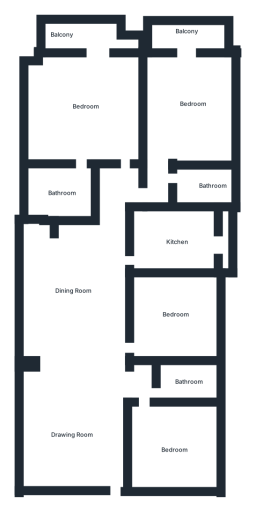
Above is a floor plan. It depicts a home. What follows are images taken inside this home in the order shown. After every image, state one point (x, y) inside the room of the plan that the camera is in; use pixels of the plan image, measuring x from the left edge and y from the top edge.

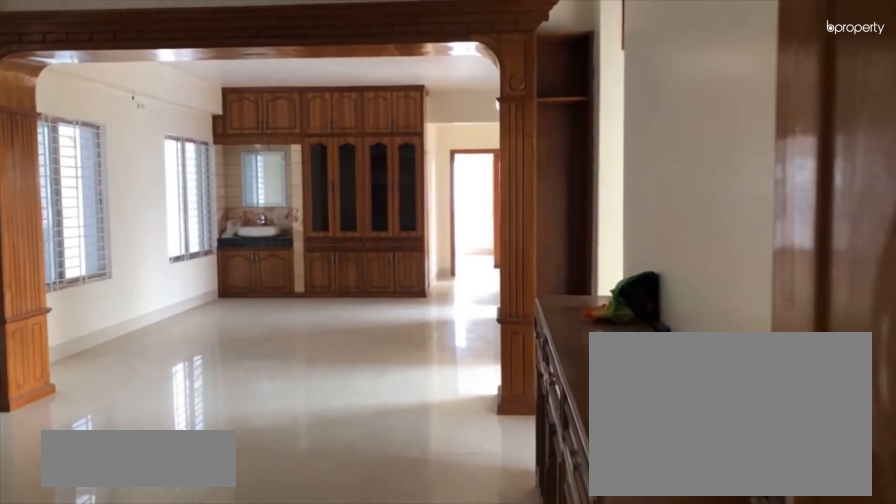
(95, 438)
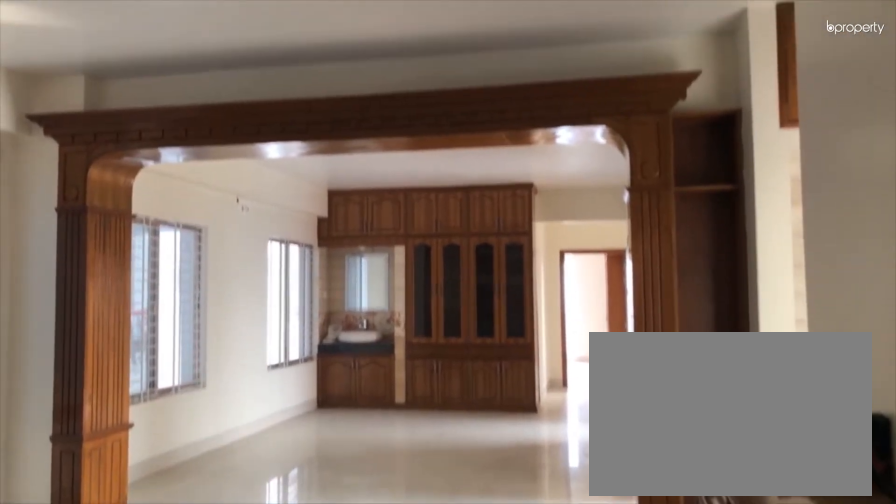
(75, 423)
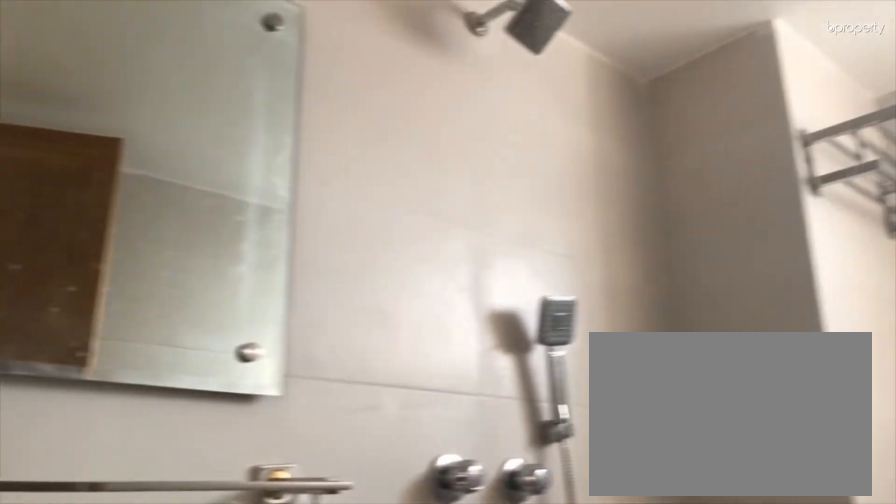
(185, 379)
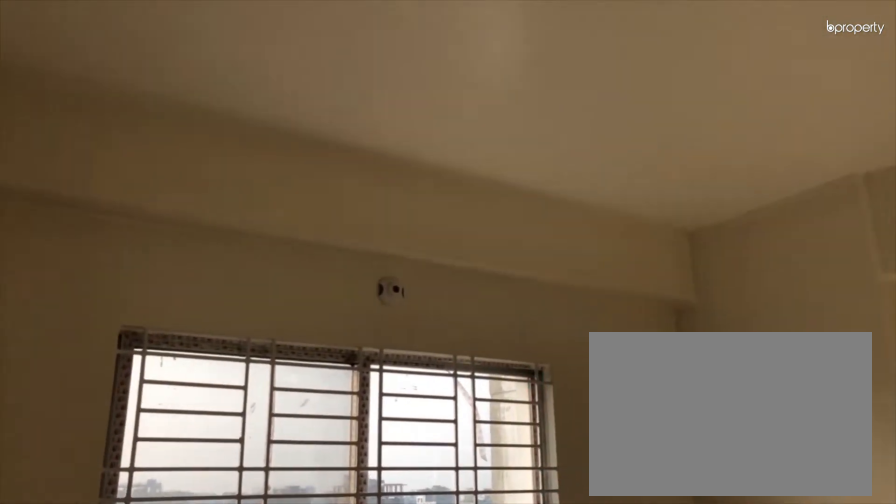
(176, 447)
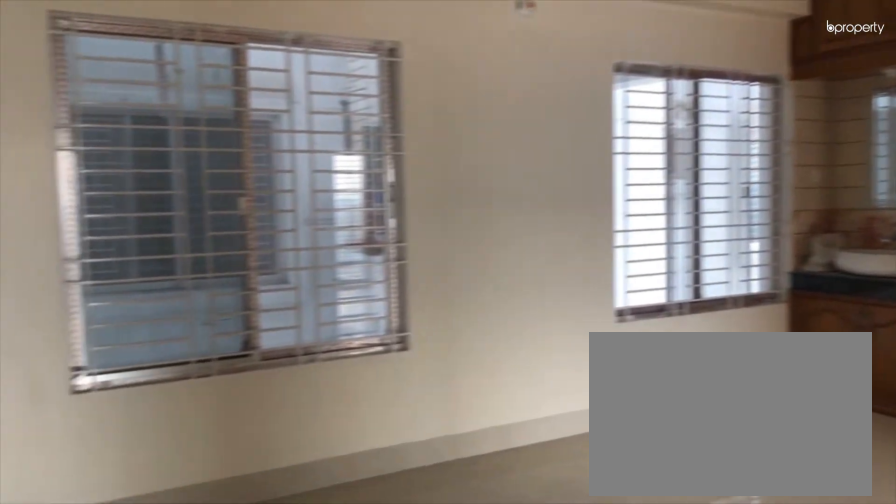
(75, 290)
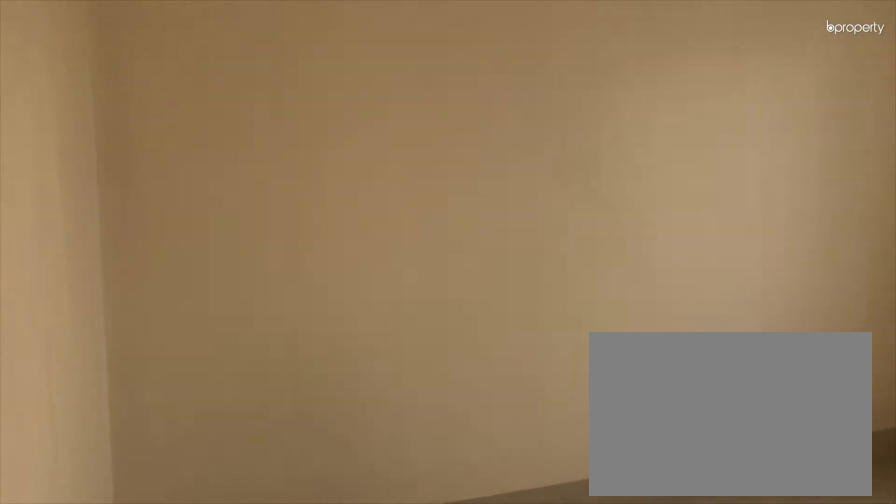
(174, 314)
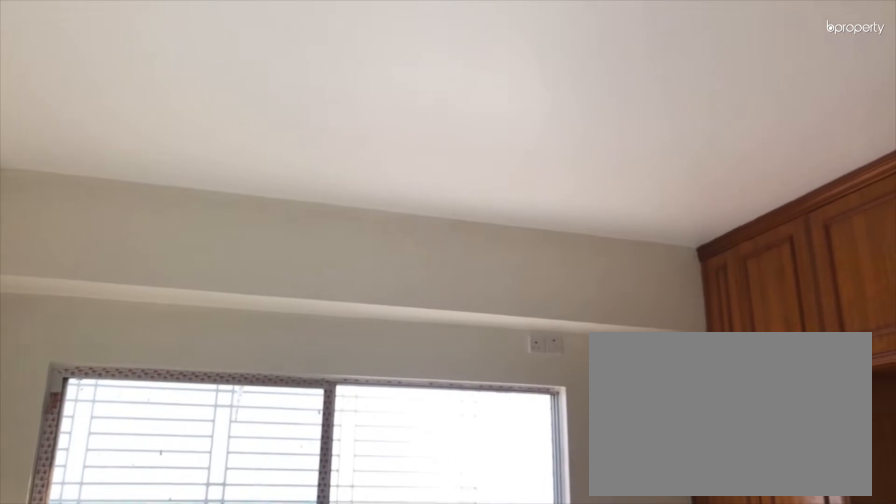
(86, 104)
